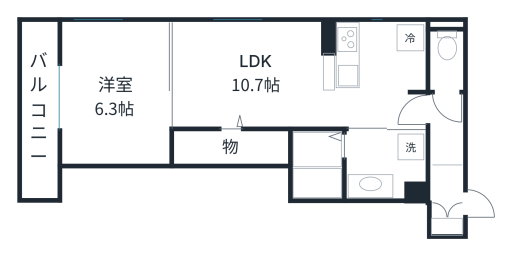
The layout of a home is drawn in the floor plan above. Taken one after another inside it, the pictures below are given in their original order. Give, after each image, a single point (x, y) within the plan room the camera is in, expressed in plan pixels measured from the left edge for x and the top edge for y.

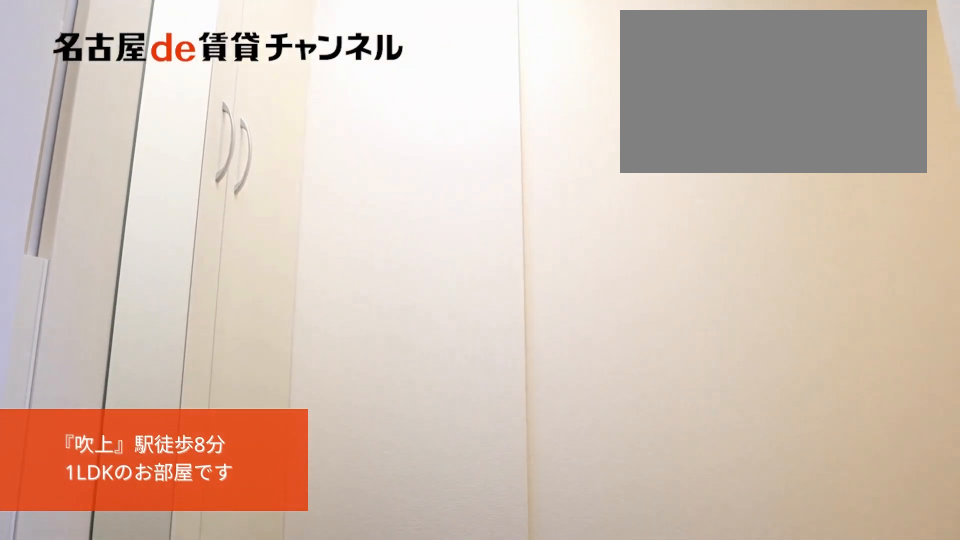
(447, 201)
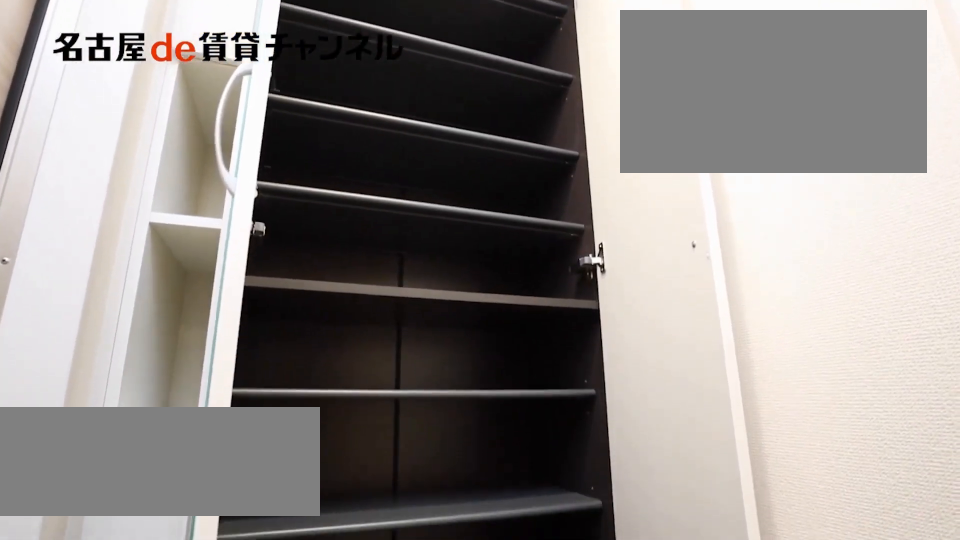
(447, 201)
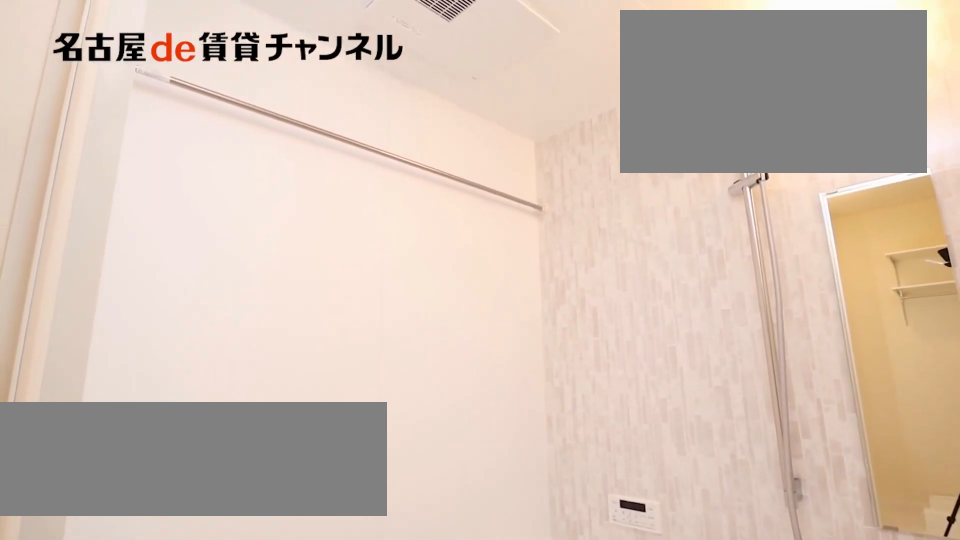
(317, 167)
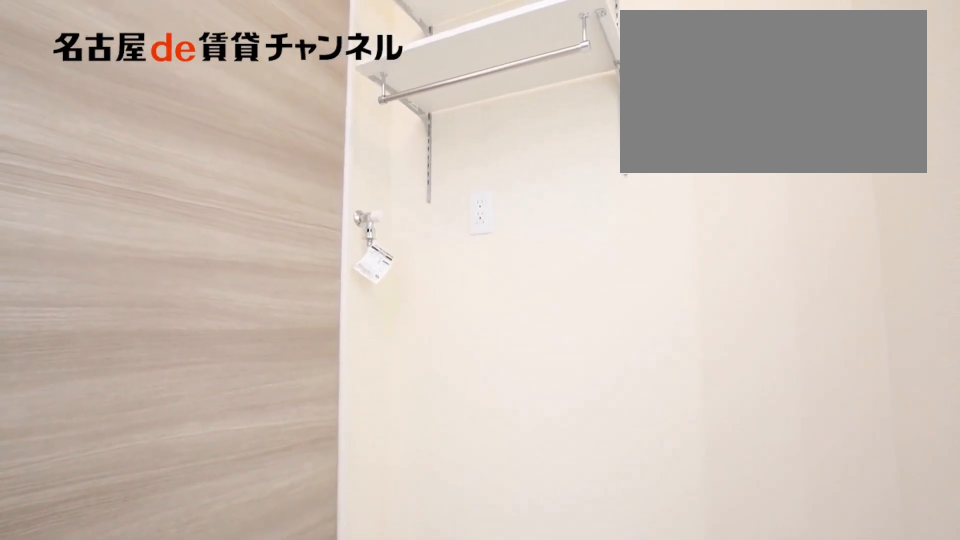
(386, 166)
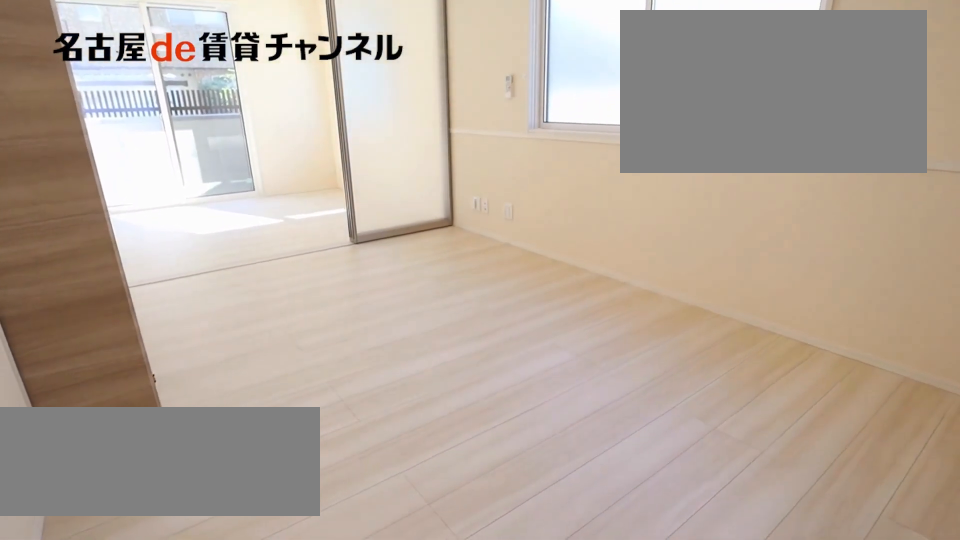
(247, 76)
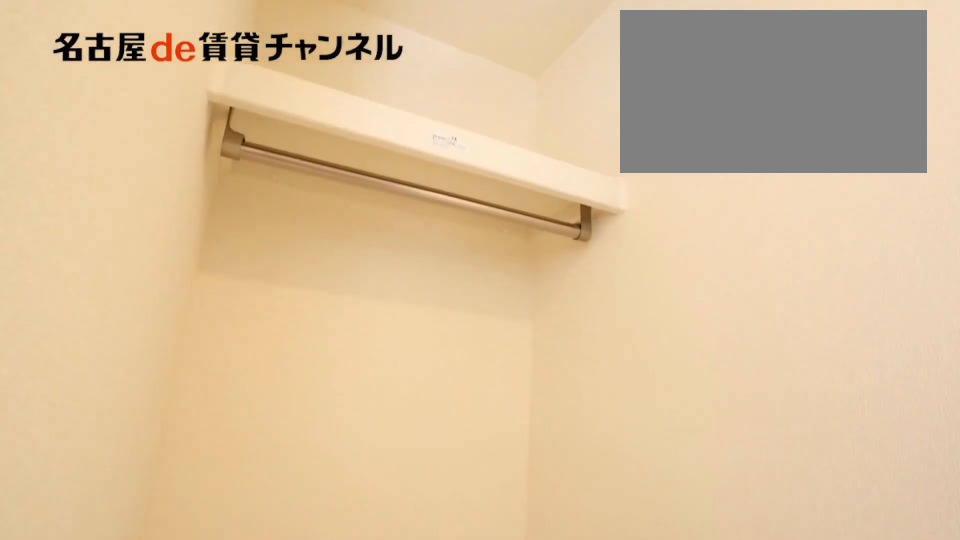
(230, 148)
